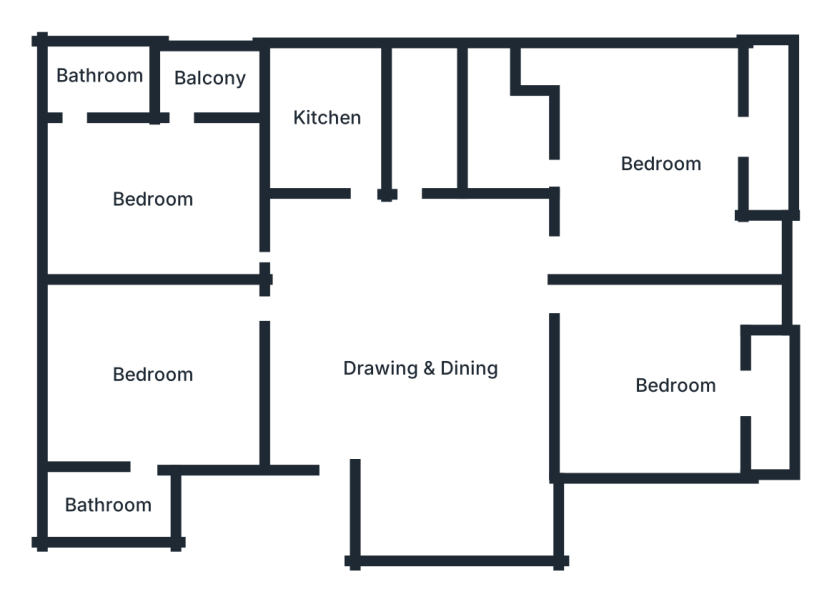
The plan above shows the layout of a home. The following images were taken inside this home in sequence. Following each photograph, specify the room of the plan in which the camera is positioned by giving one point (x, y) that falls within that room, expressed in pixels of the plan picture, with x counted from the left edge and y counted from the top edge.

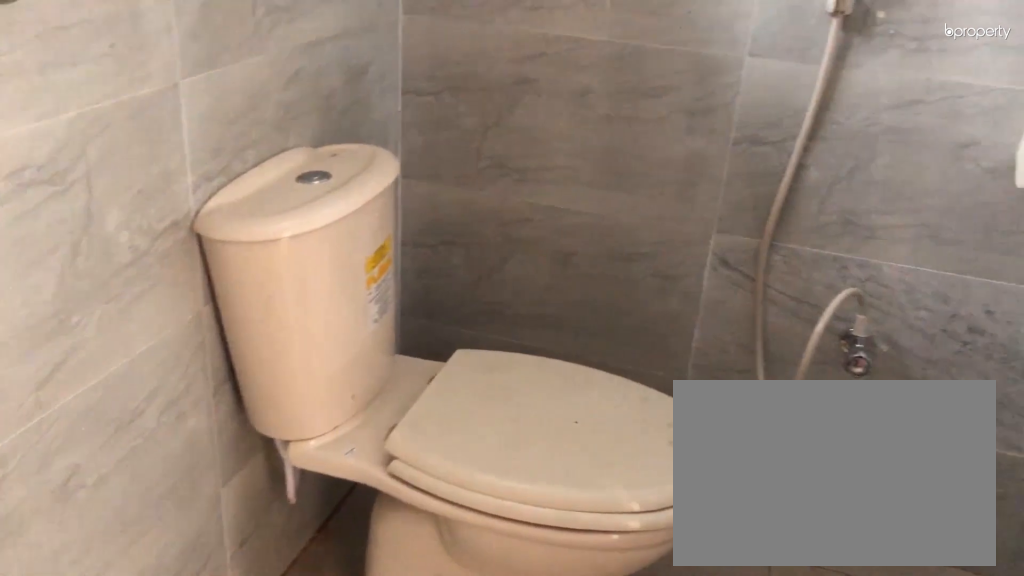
(101, 80)
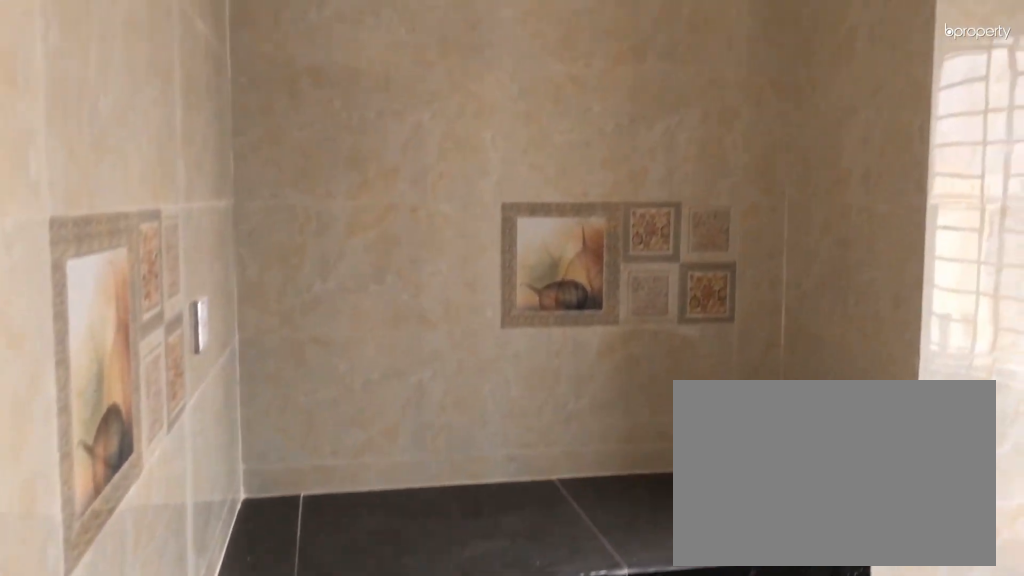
(330, 121)
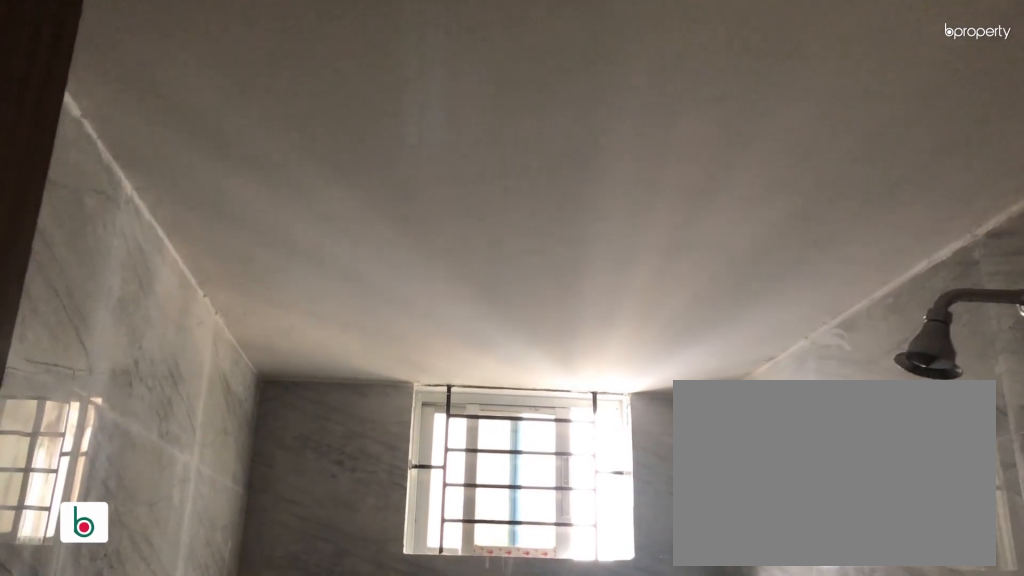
(431, 121)
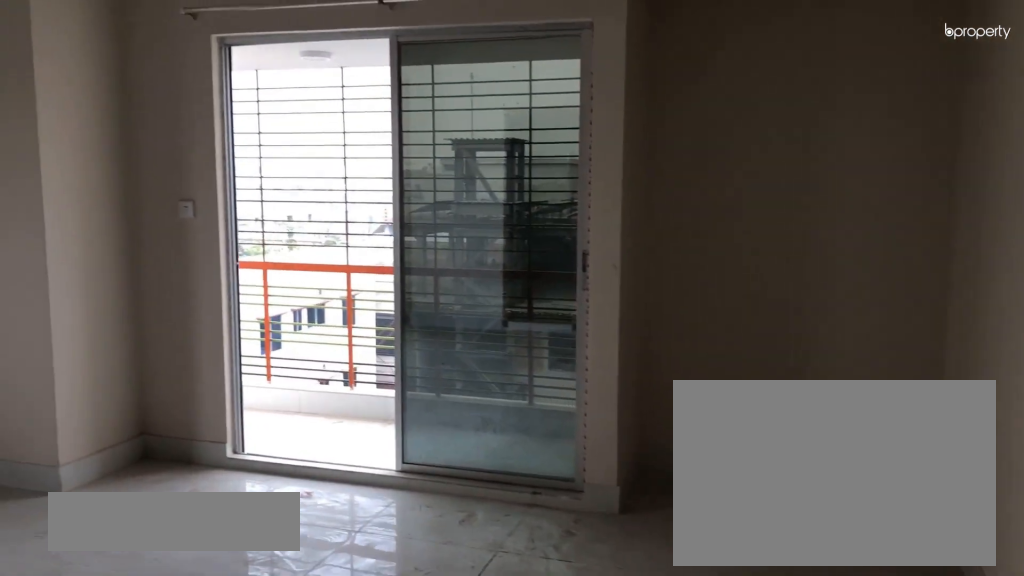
(664, 164)
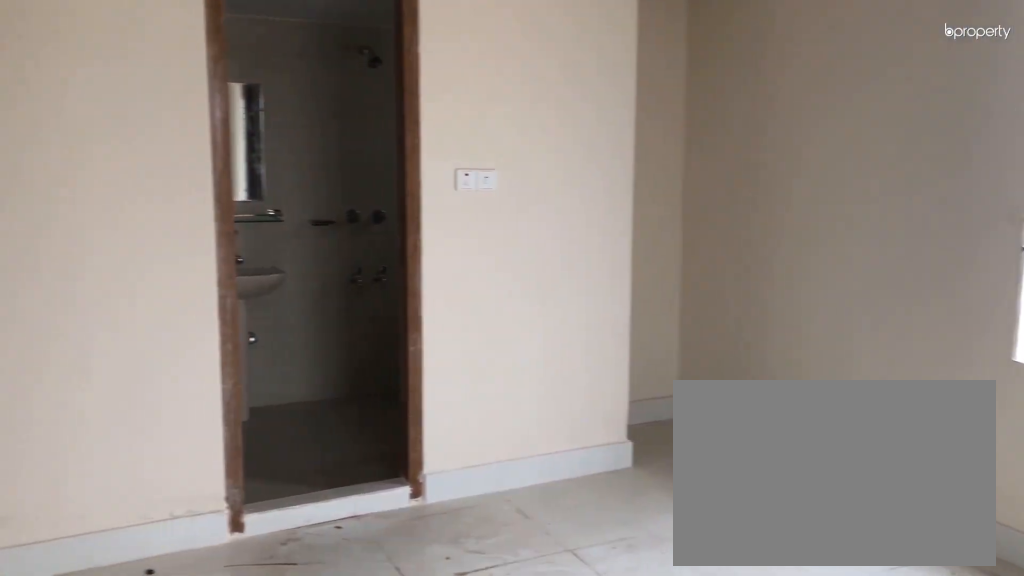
(664, 164)
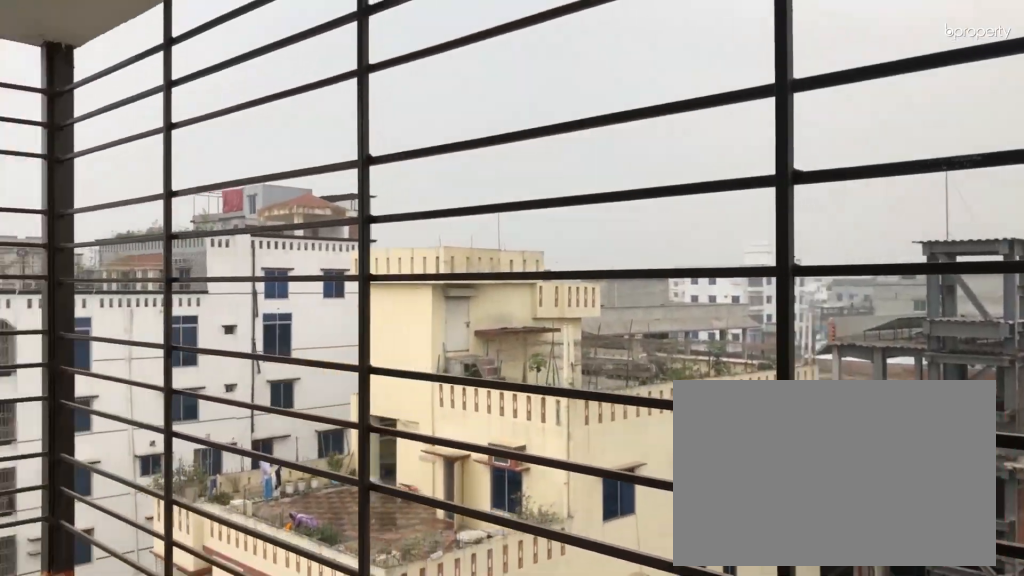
(770, 138)
